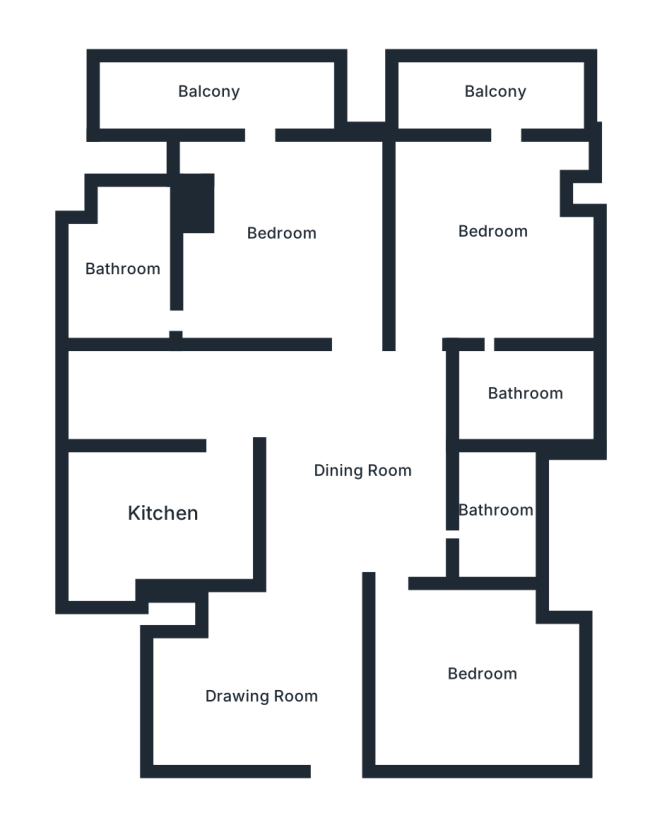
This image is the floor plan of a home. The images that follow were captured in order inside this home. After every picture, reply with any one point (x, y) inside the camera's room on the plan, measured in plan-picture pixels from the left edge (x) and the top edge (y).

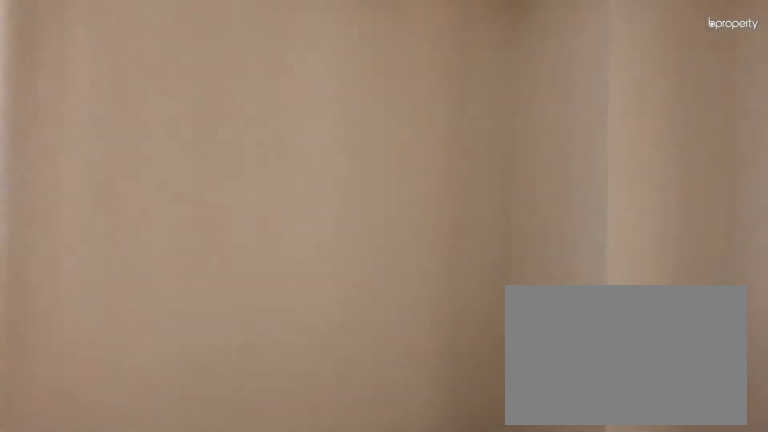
(268, 695)
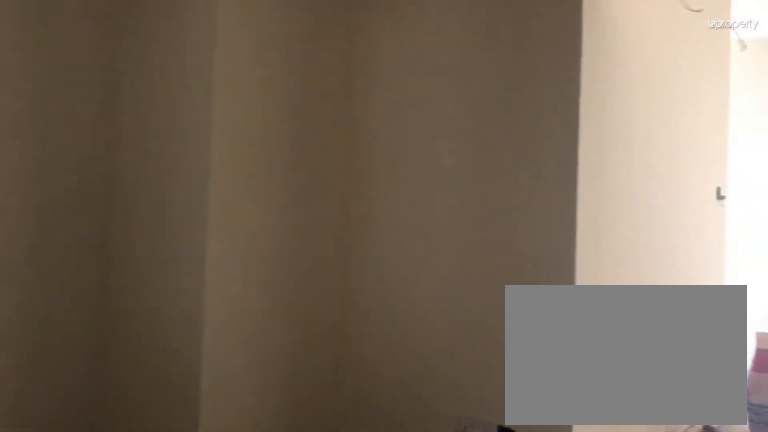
(268, 695)
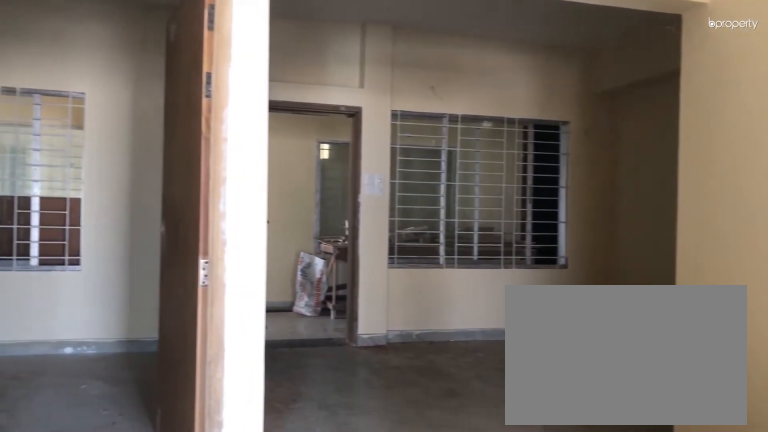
(361, 470)
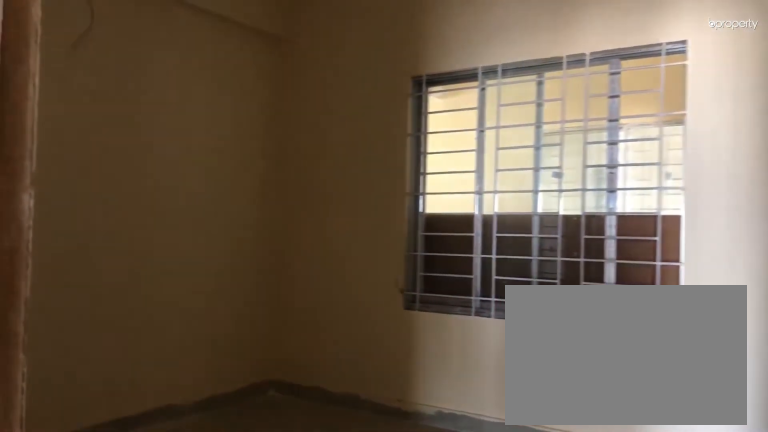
(483, 677)
